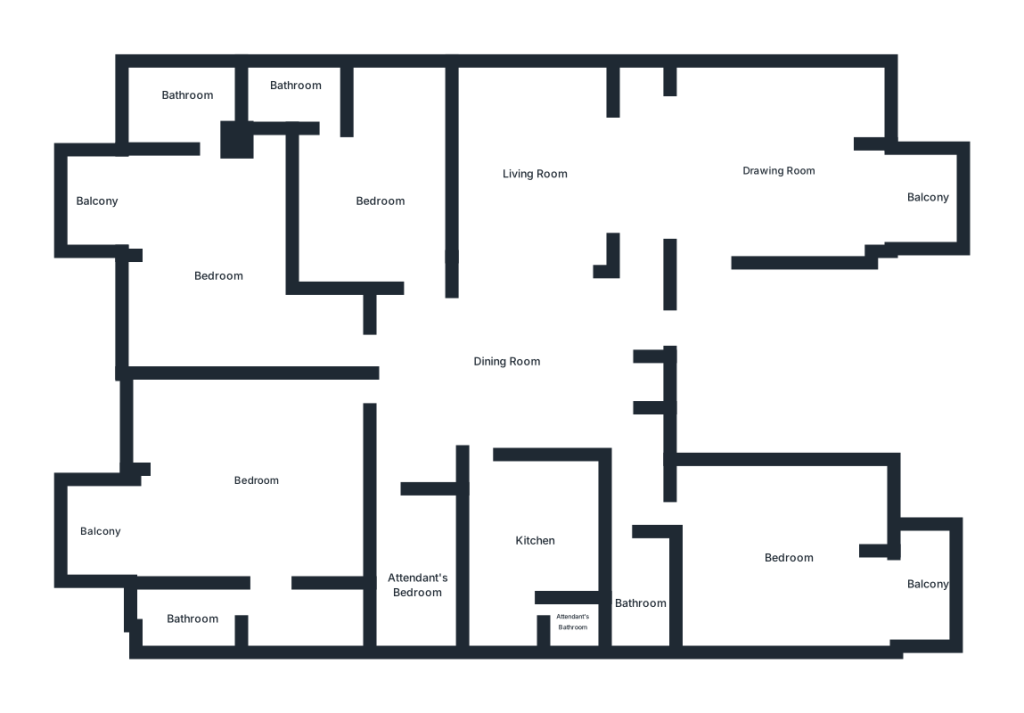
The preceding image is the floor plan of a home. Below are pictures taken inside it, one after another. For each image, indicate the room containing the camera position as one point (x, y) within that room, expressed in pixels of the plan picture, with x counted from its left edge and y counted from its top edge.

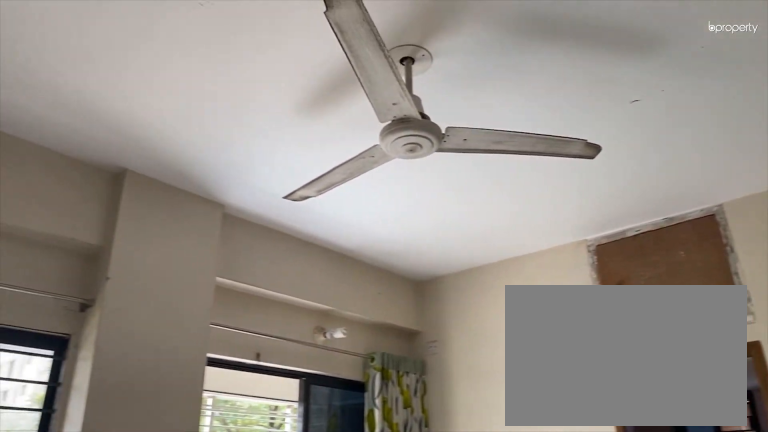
(218, 275)
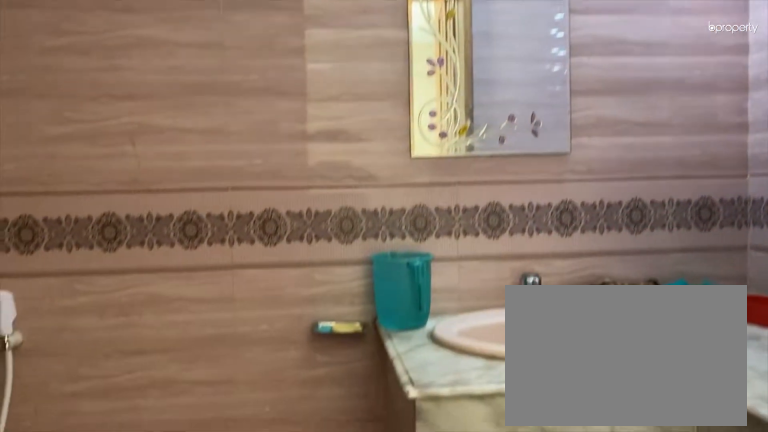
(184, 95)
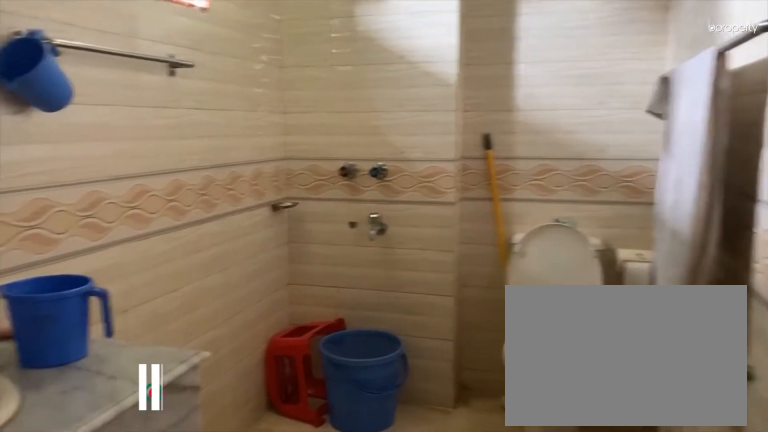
(193, 619)
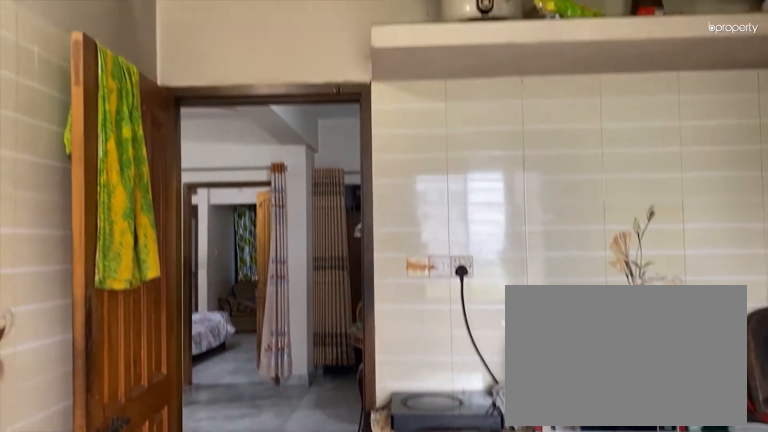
(537, 540)
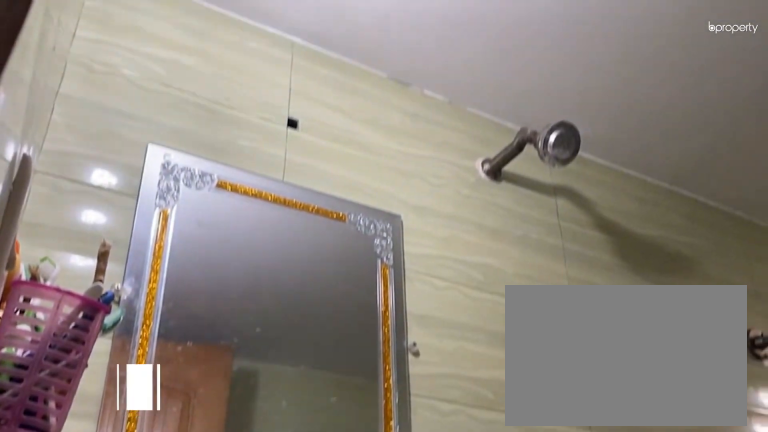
(641, 598)
